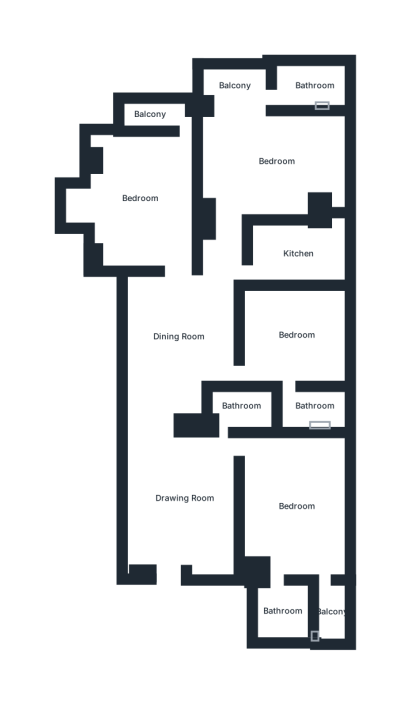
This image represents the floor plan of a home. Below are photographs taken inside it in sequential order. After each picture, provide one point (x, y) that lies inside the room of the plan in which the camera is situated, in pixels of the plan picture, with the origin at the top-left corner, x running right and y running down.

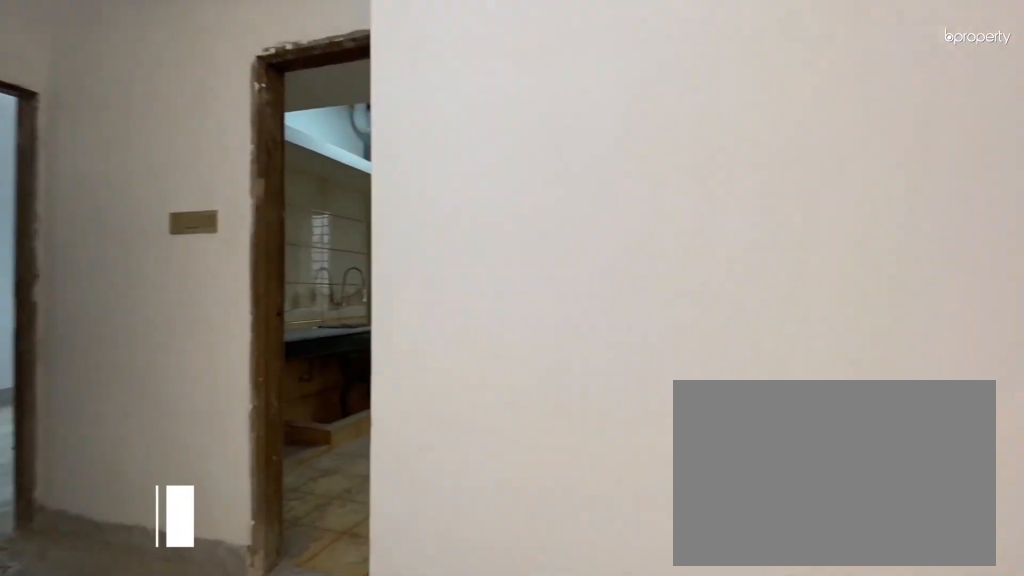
(177, 336)
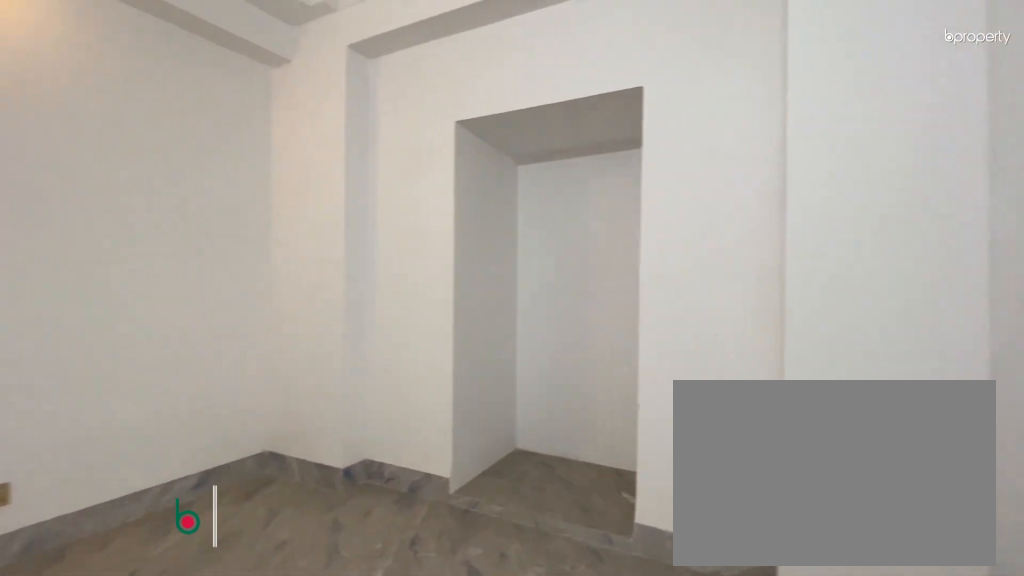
(141, 200)
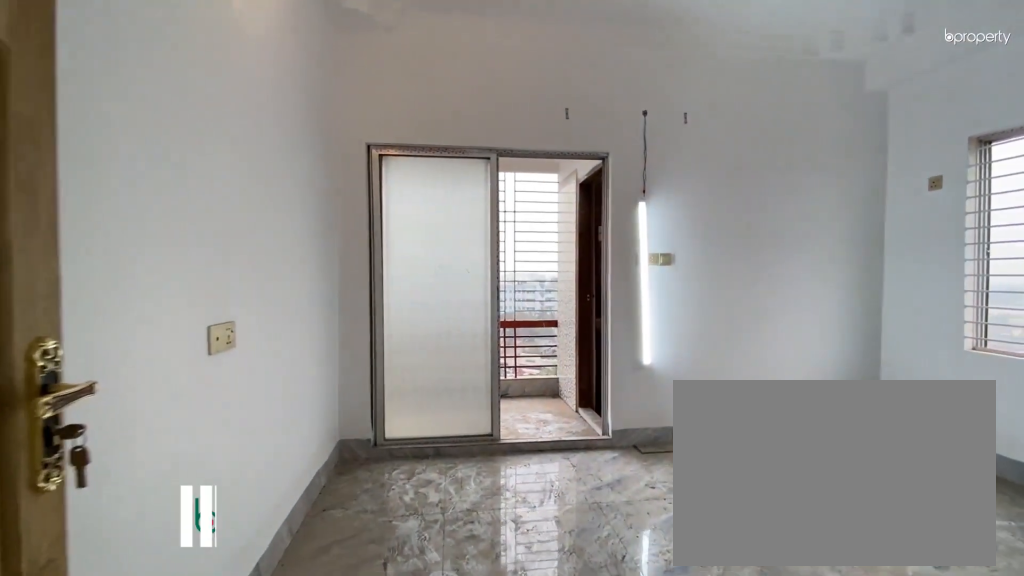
(277, 163)
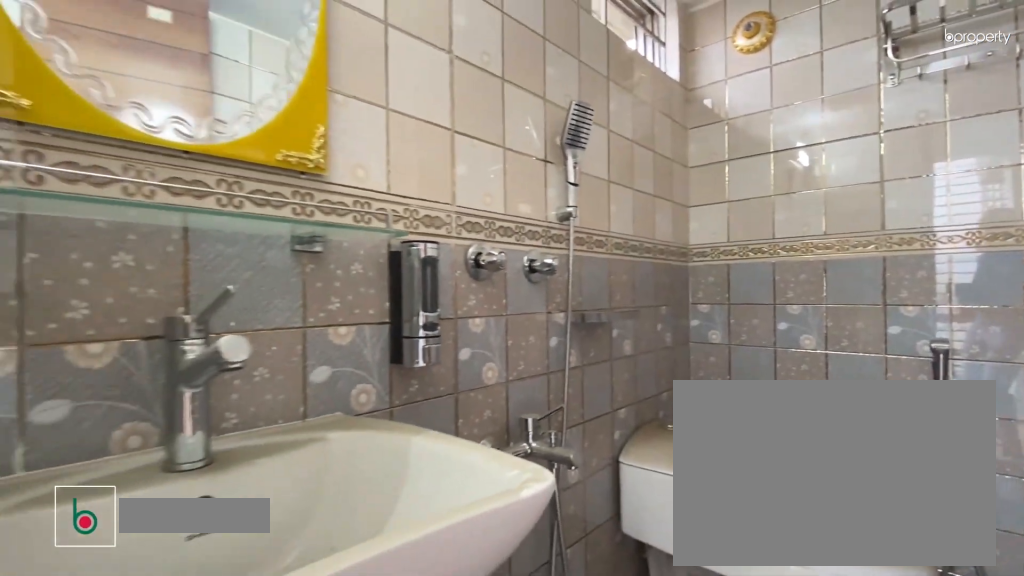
(312, 84)
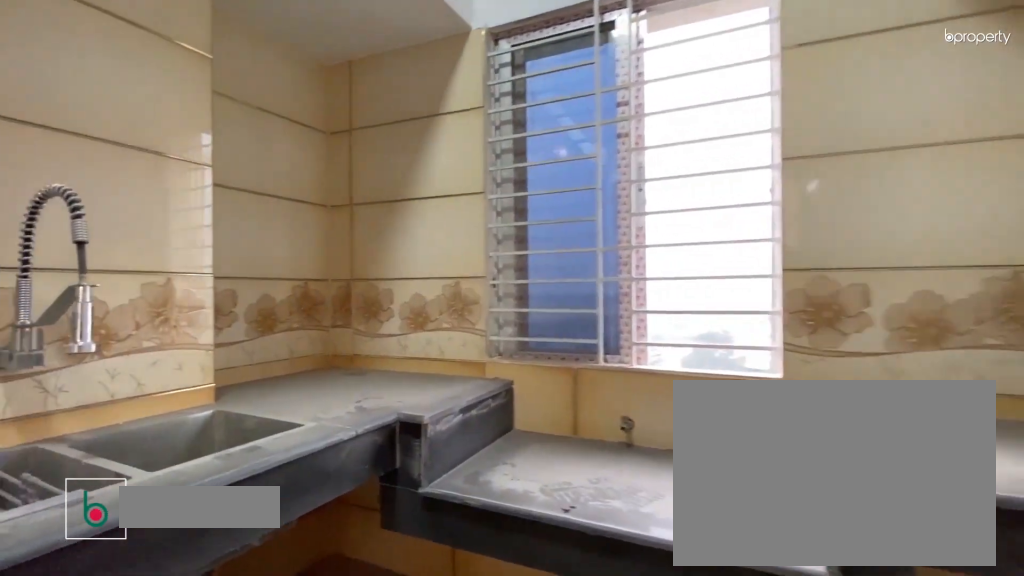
(298, 252)
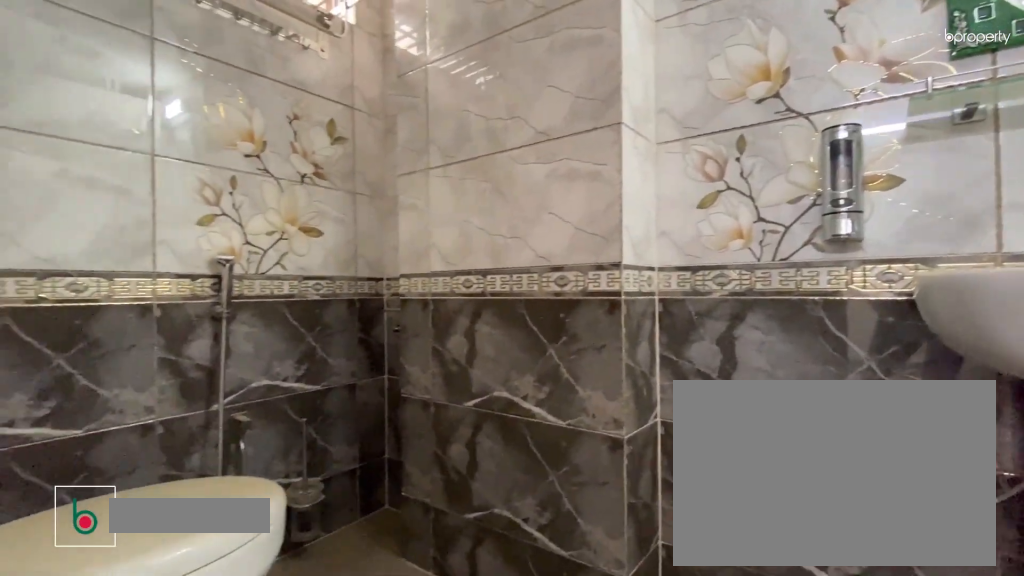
(316, 406)
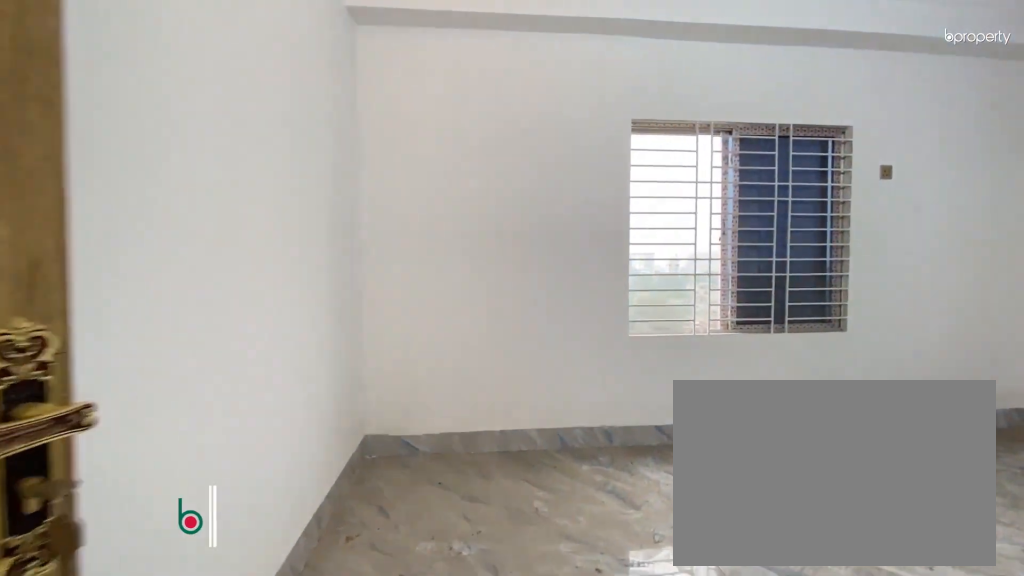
(297, 507)
